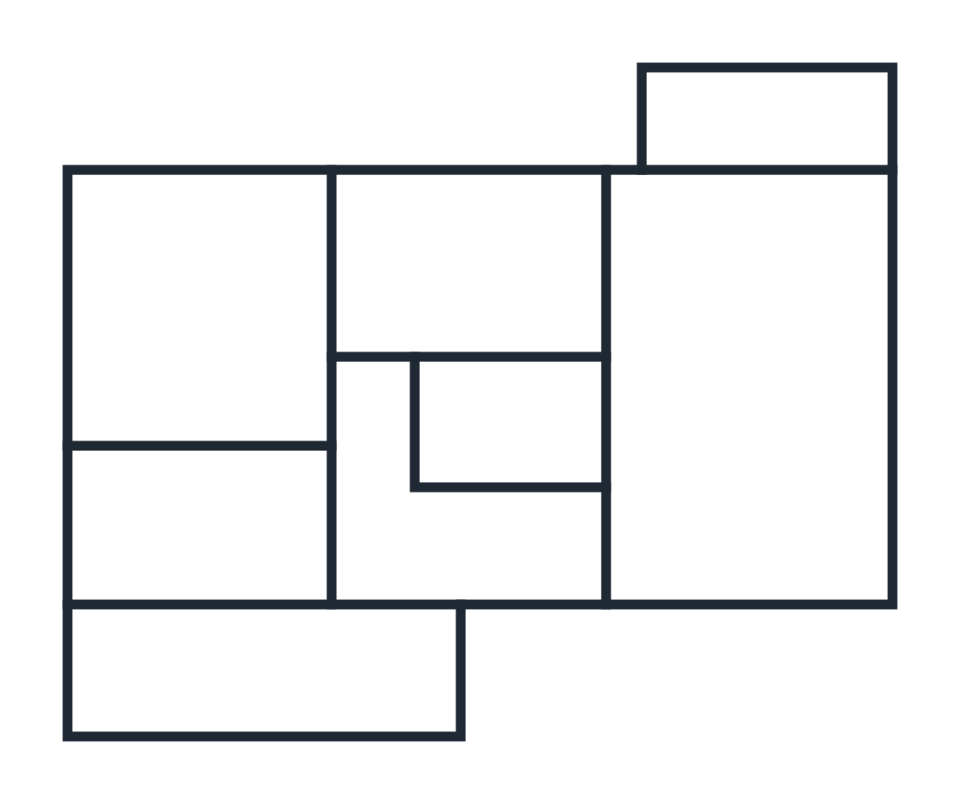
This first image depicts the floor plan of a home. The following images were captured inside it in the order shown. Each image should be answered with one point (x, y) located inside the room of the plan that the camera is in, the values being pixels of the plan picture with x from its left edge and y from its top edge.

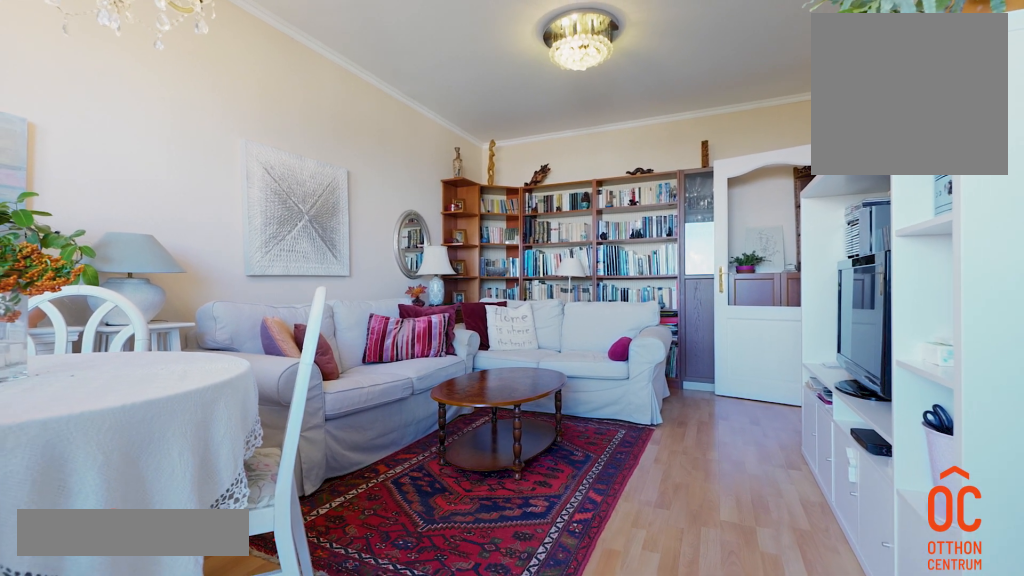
(724, 390)
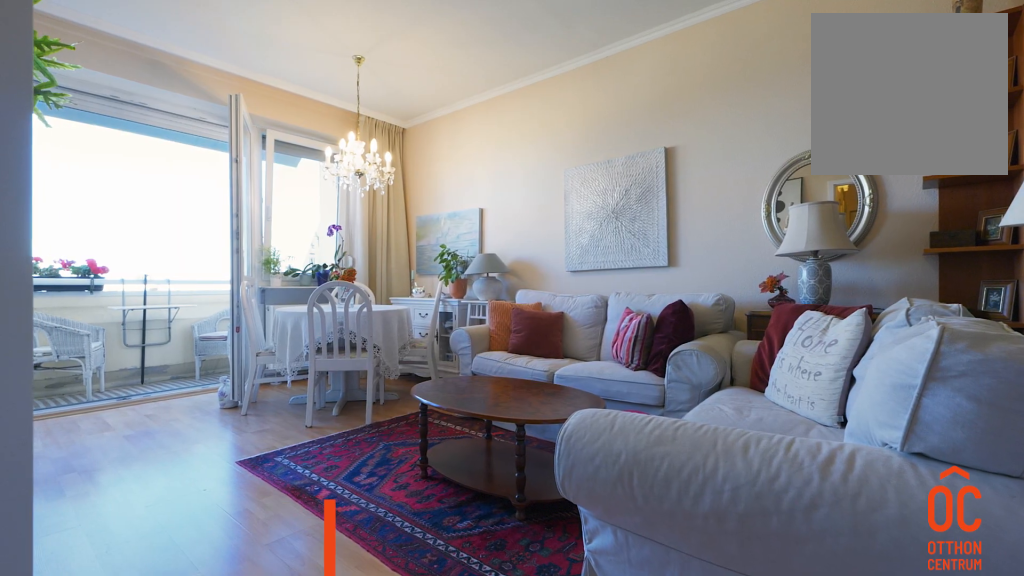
(724, 389)
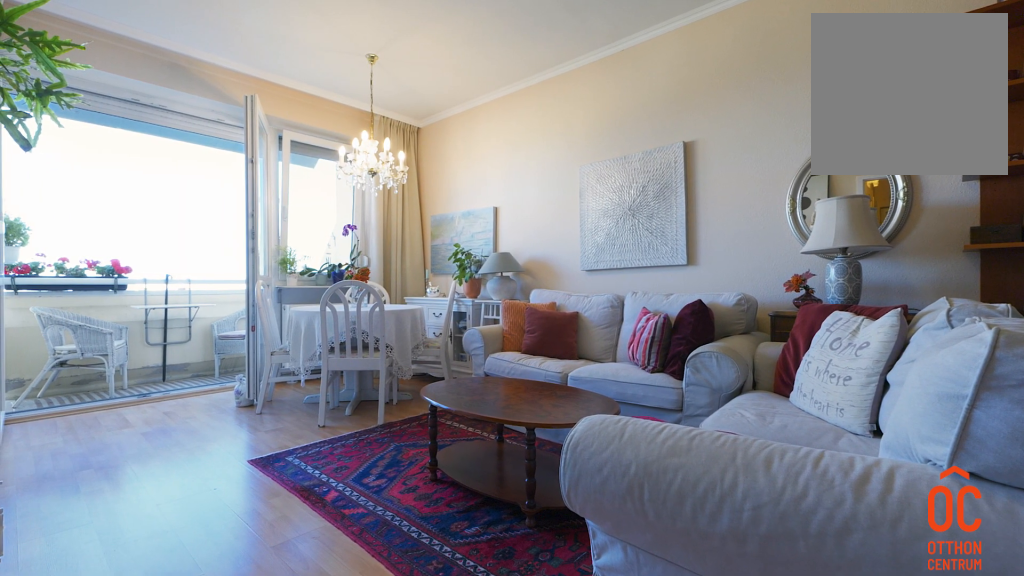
(725, 389)
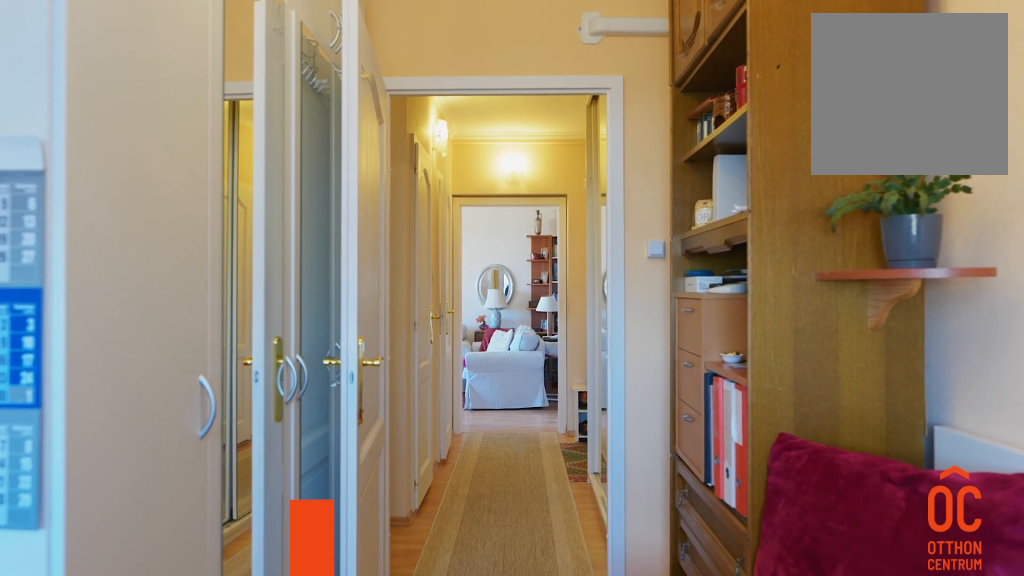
(172, 512)
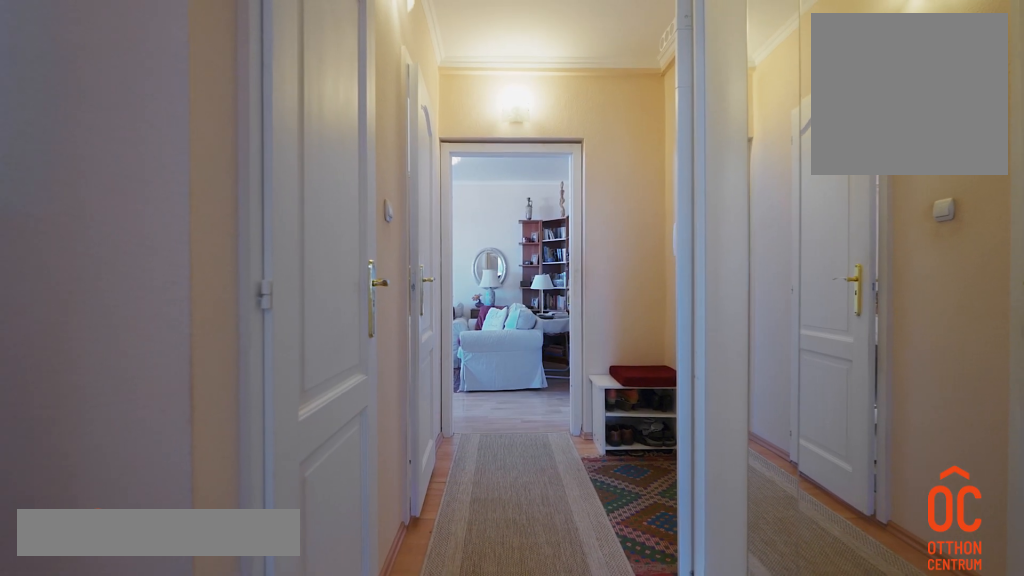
(422, 554)
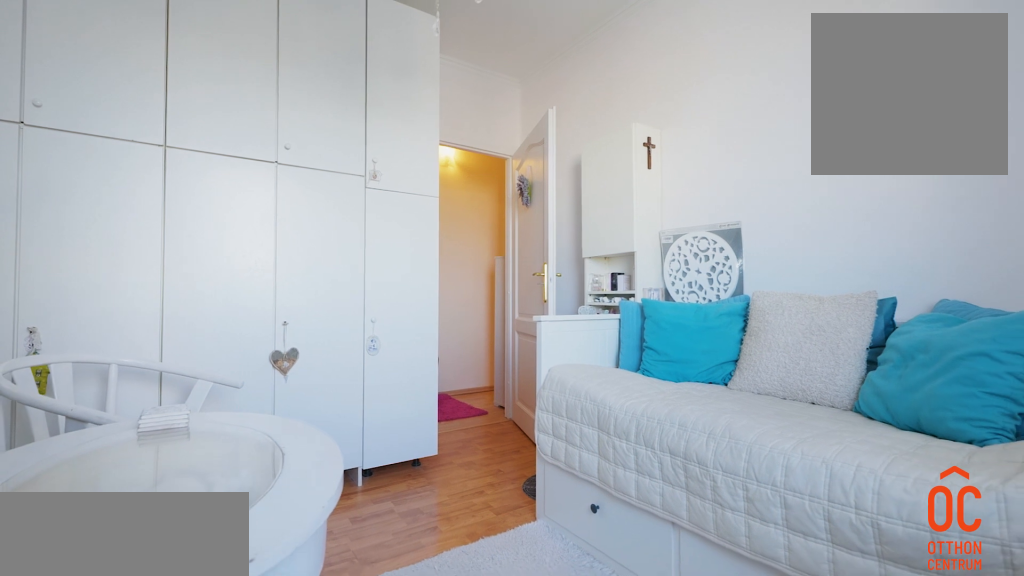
(211, 333)
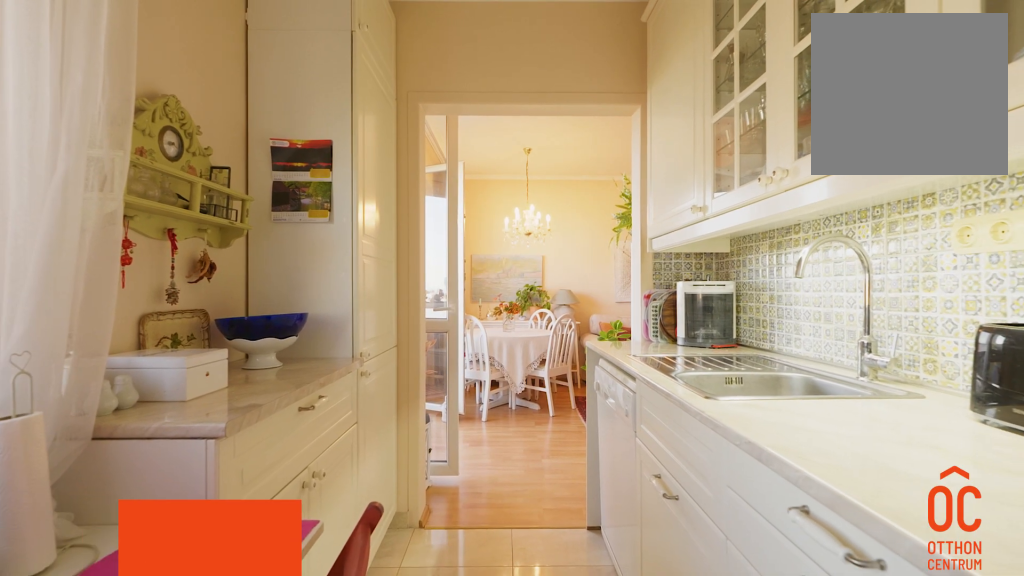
(451, 285)
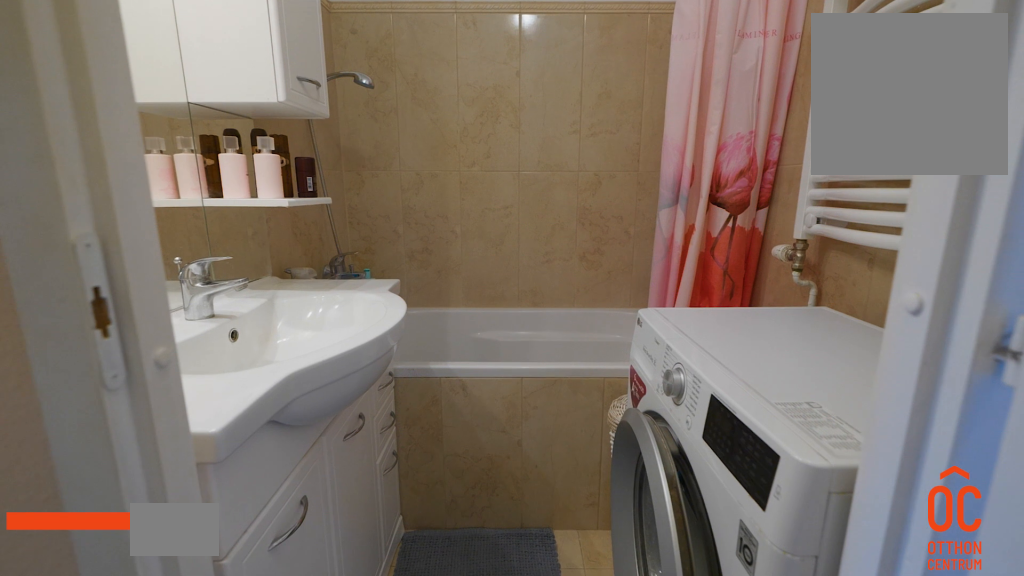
(531, 439)
